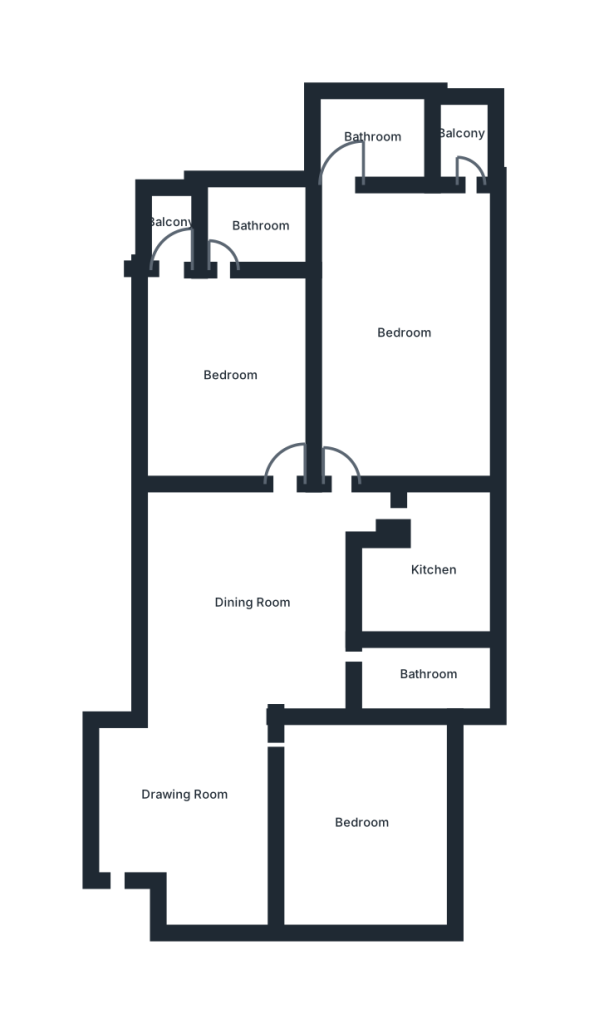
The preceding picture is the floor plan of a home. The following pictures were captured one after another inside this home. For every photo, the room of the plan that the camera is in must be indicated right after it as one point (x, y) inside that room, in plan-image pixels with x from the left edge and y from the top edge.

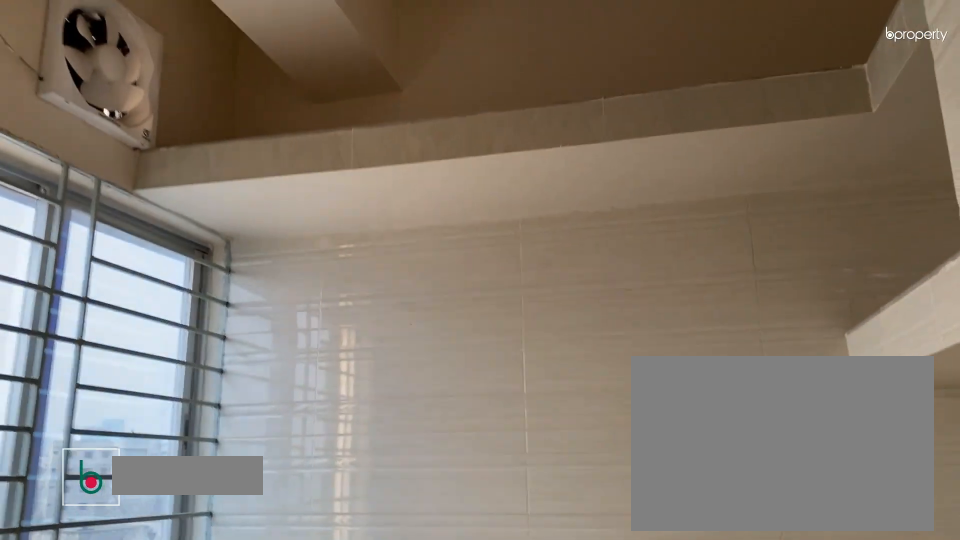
(433, 572)
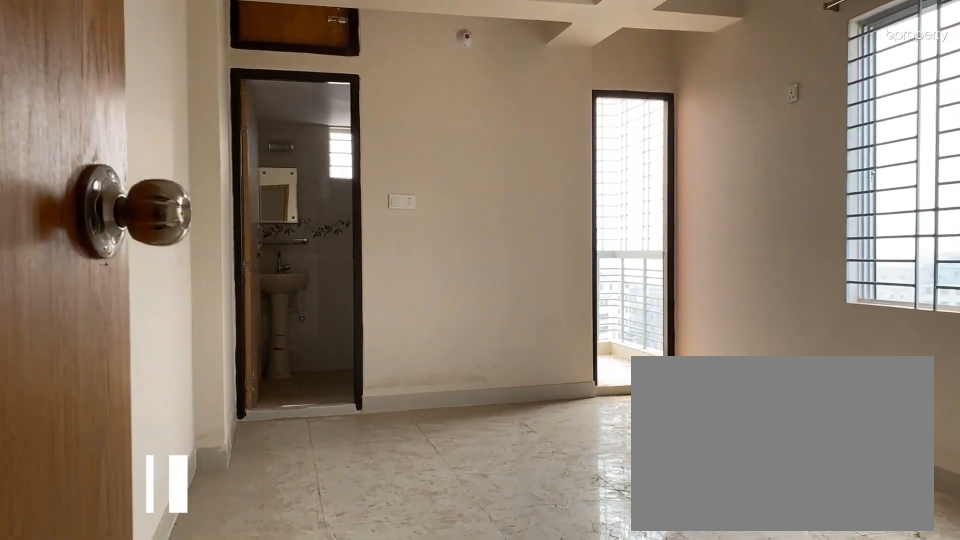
(407, 333)
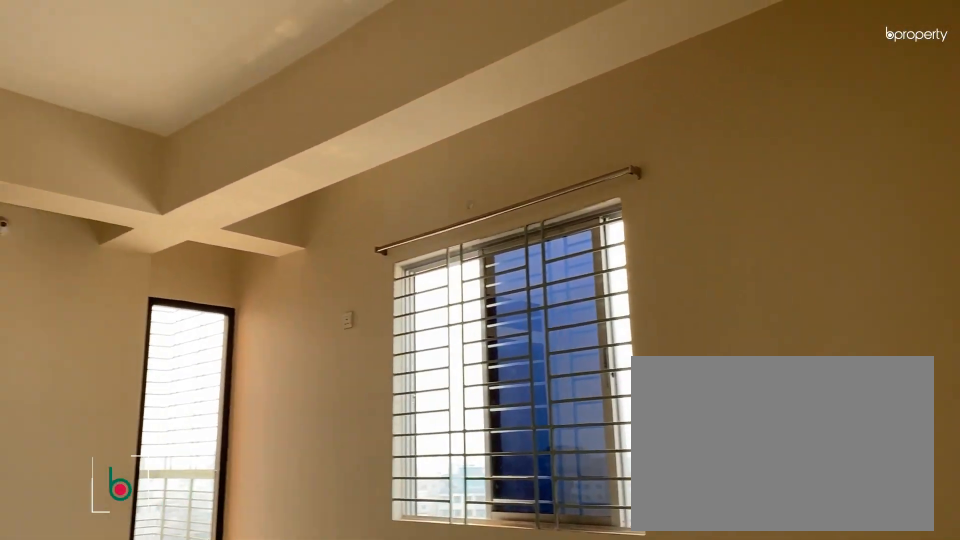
(407, 333)
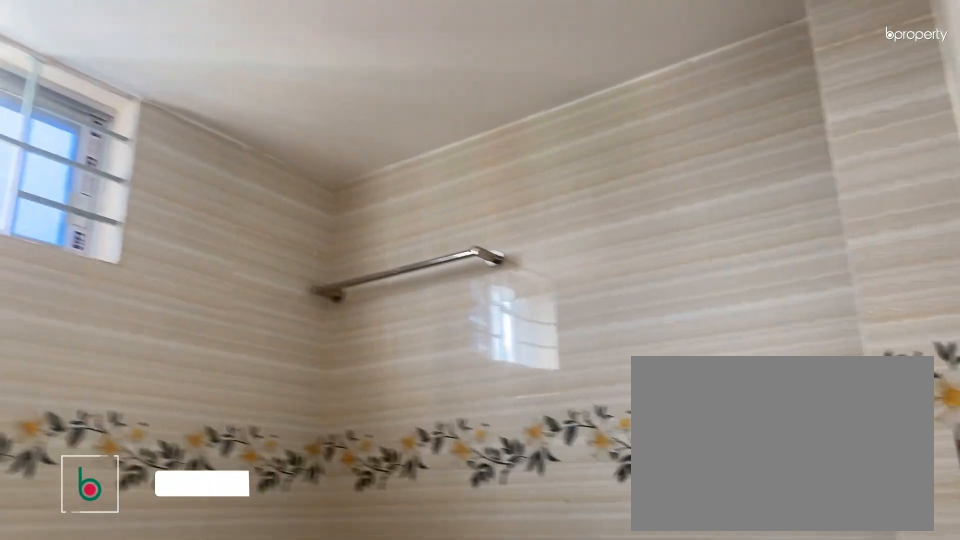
(376, 139)
